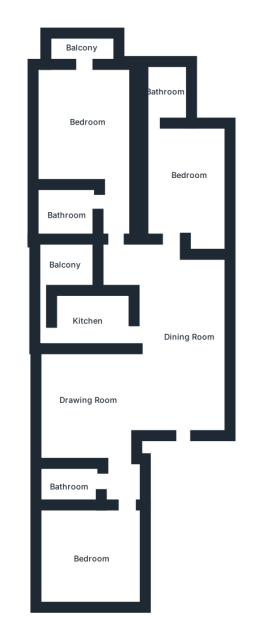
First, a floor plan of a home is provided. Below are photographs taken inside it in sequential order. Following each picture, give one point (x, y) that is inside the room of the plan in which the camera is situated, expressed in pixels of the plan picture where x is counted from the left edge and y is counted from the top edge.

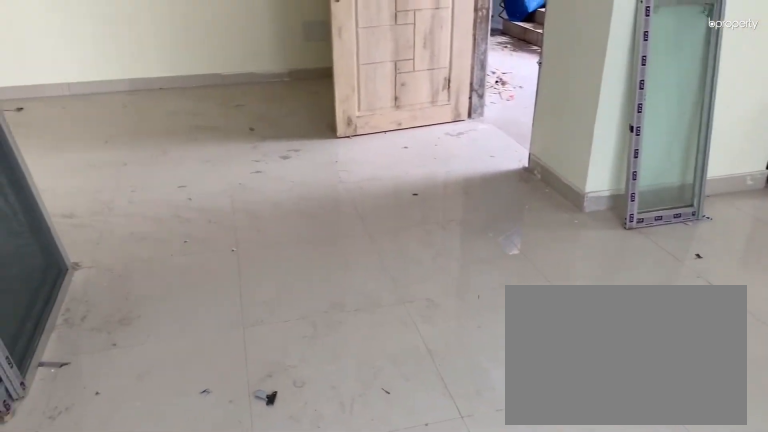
(83, 395)
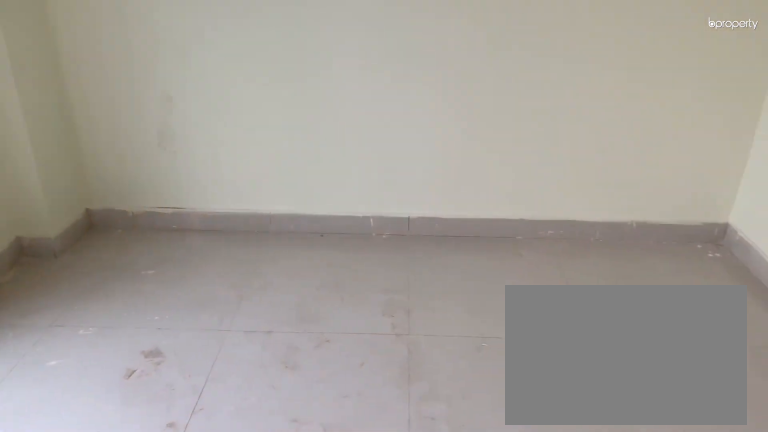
(90, 556)
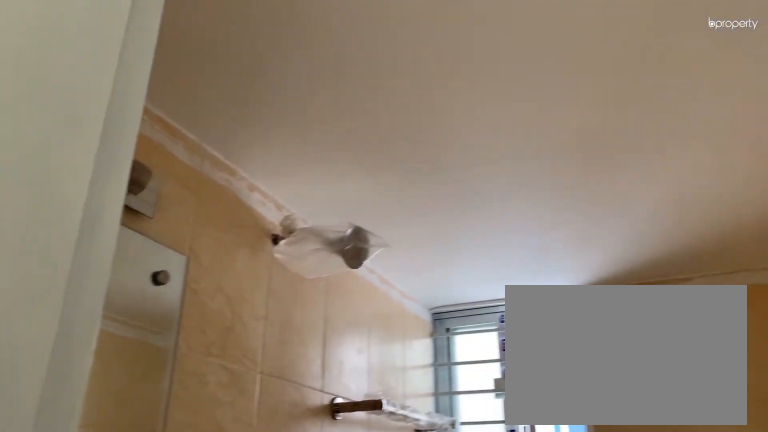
(73, 481)
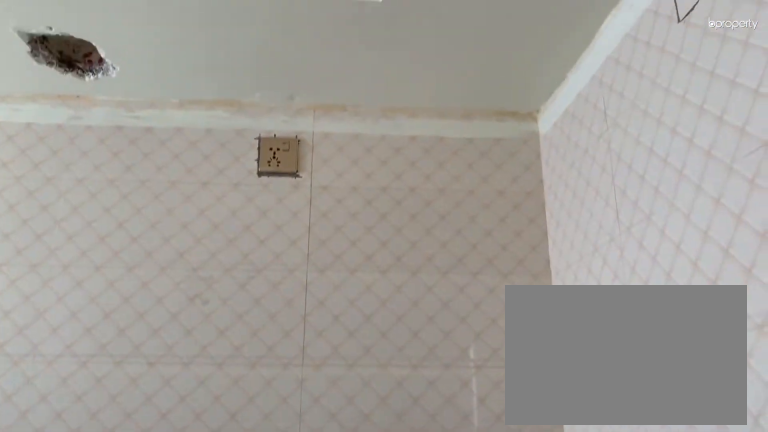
(91, 318)
